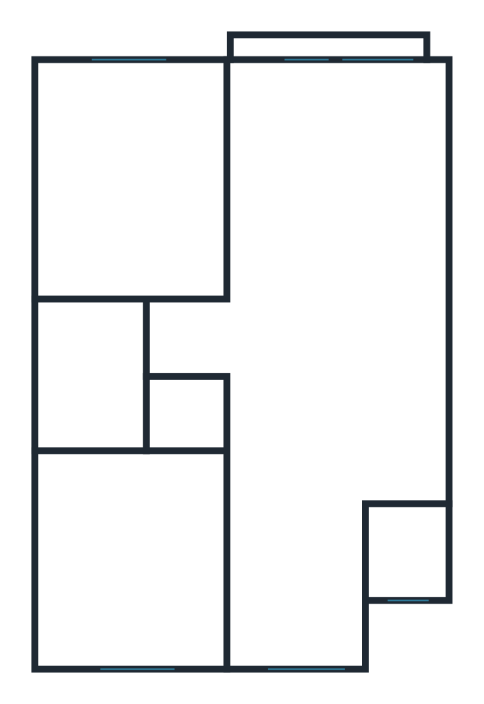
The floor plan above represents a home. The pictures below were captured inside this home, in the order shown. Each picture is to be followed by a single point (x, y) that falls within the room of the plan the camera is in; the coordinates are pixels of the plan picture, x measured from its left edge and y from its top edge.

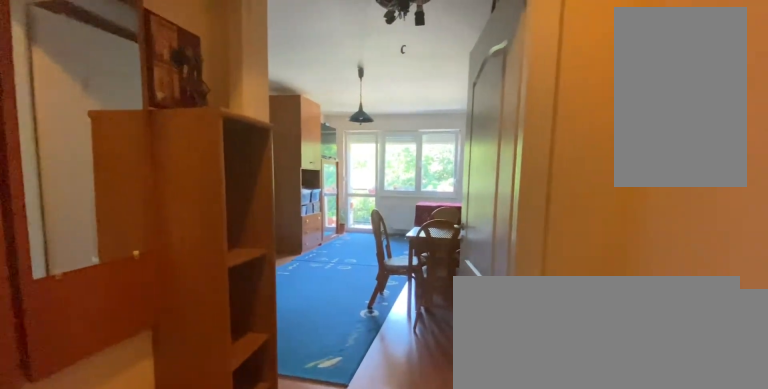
(404, 552)
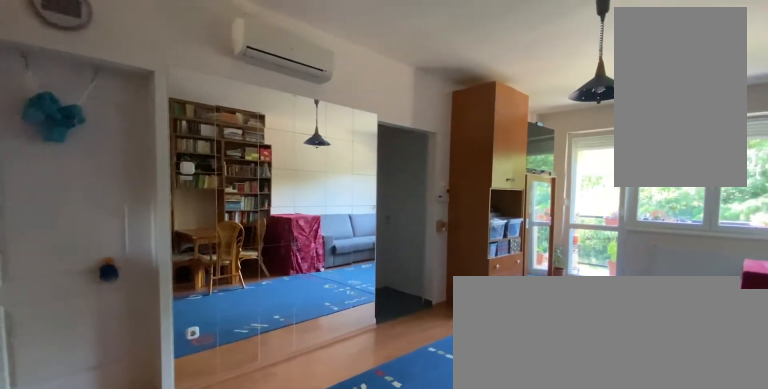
(314, 324)
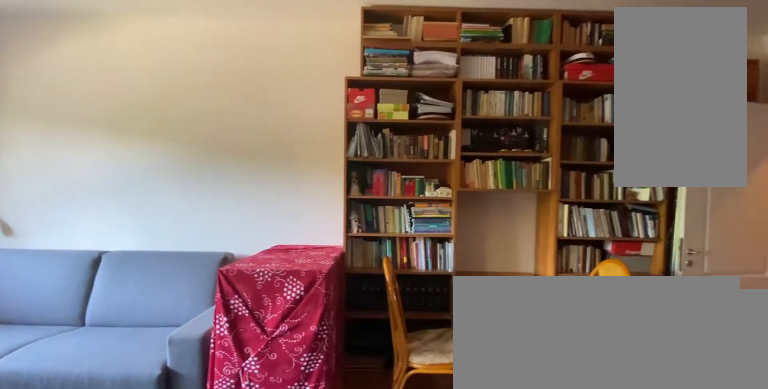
(314, 324)
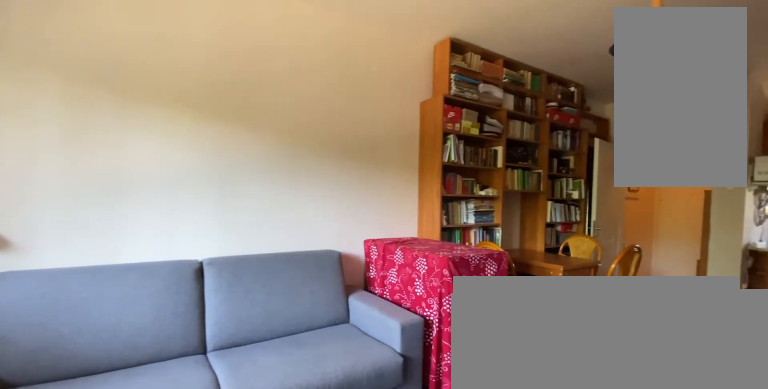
(314, 324)
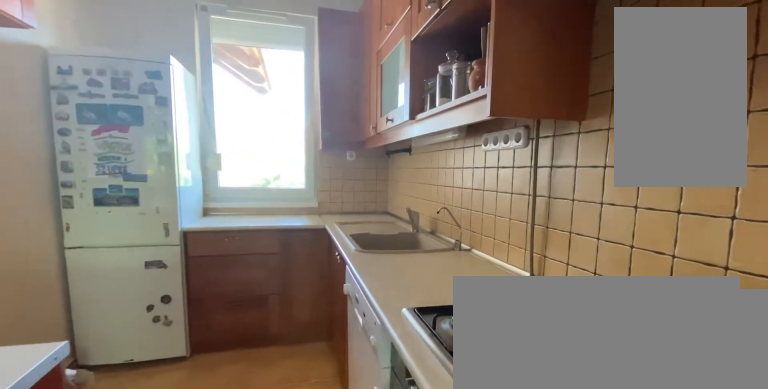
(291, 564)
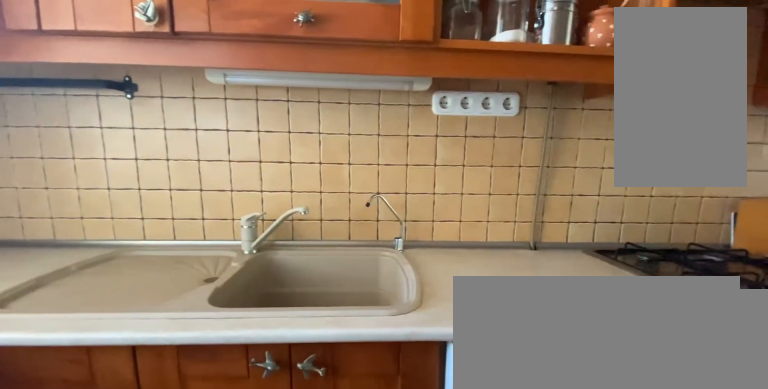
(291, 564)
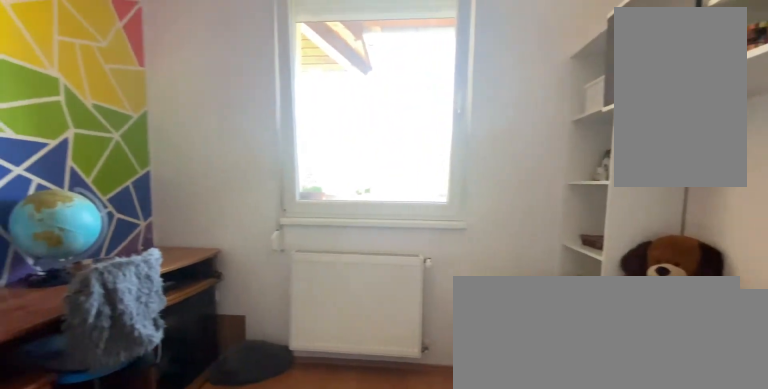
(146, 564)
